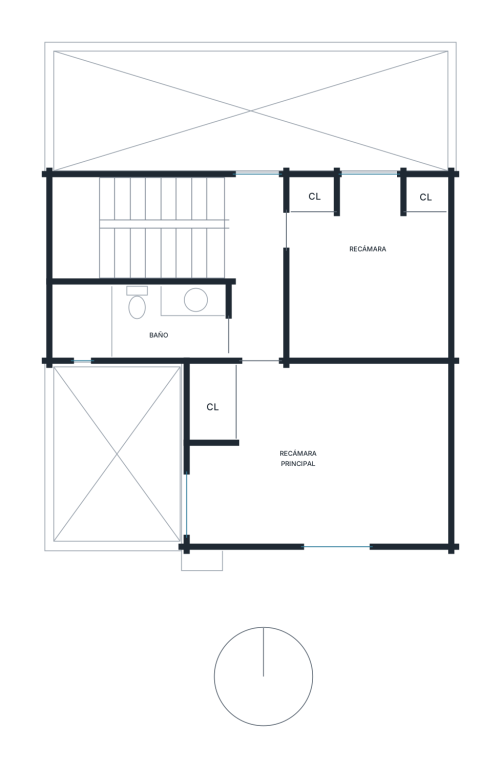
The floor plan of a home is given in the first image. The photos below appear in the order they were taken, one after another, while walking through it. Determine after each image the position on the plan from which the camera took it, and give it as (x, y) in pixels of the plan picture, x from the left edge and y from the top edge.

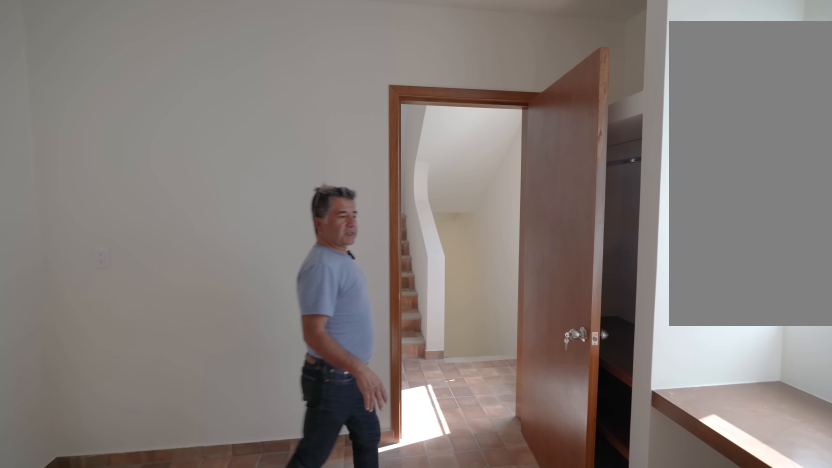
(370, 286)
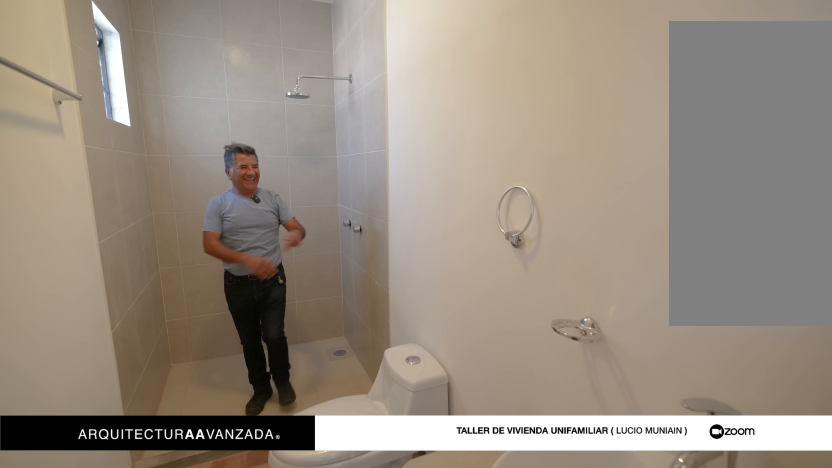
(202, 336)
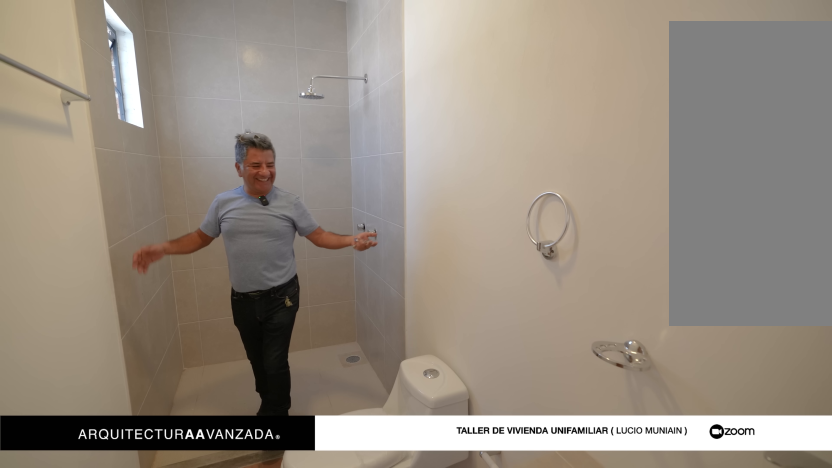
(201, 335)
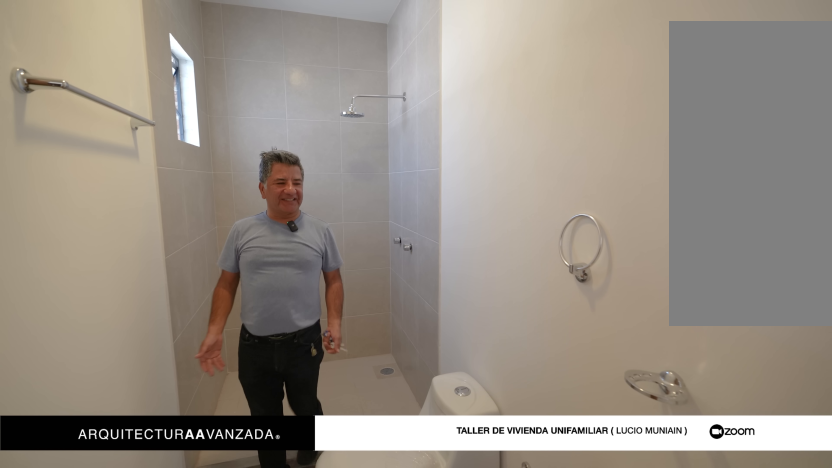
(199, 333)
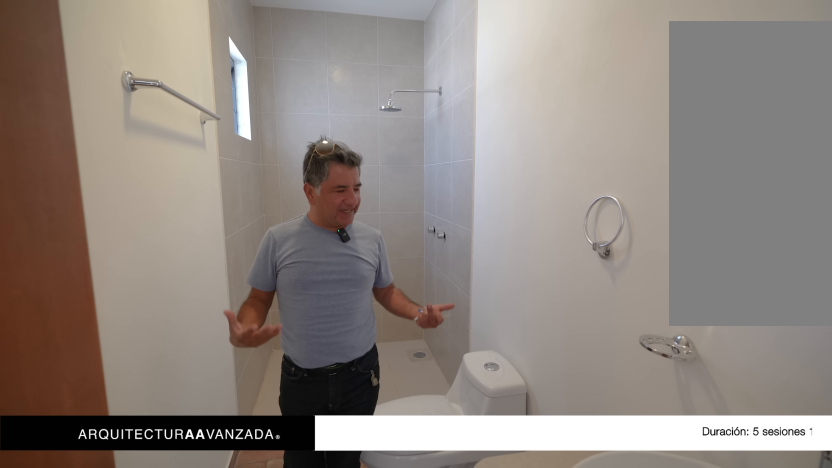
(199, 333)
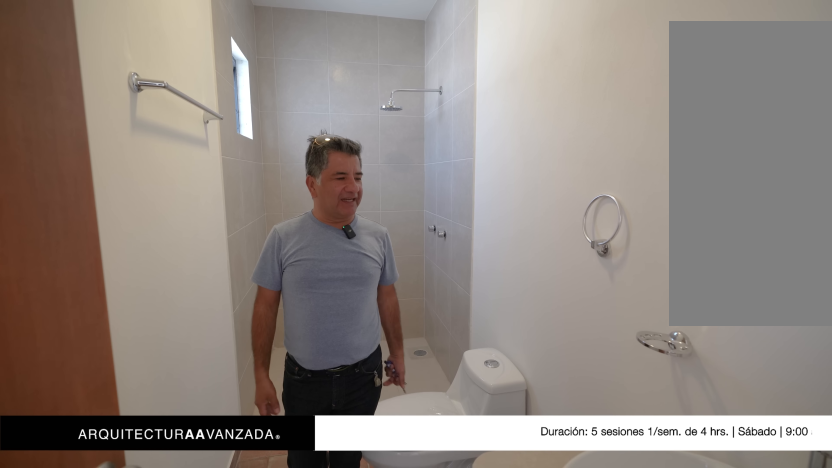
(199, 333)
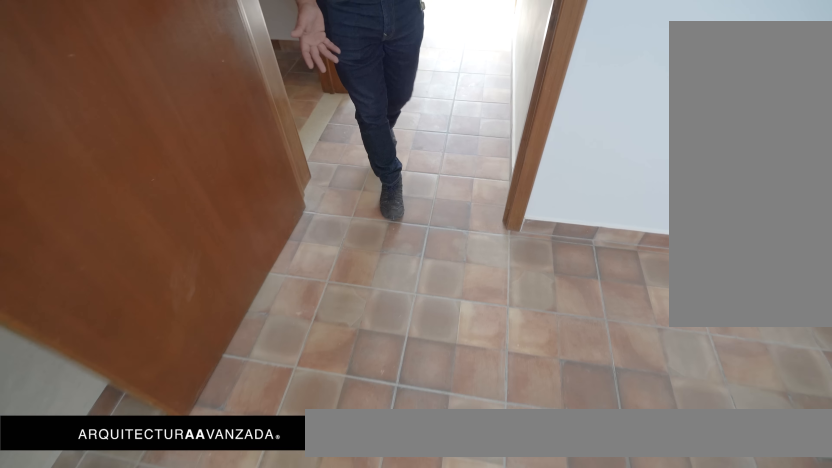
(260, 330)
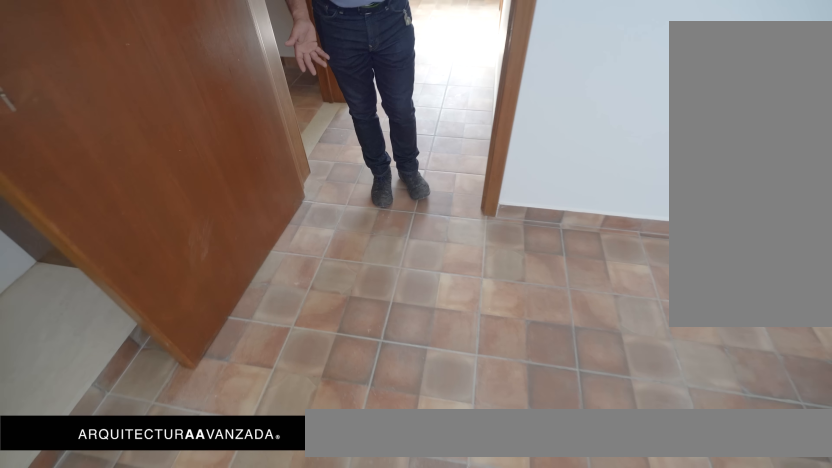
(260, 331)
